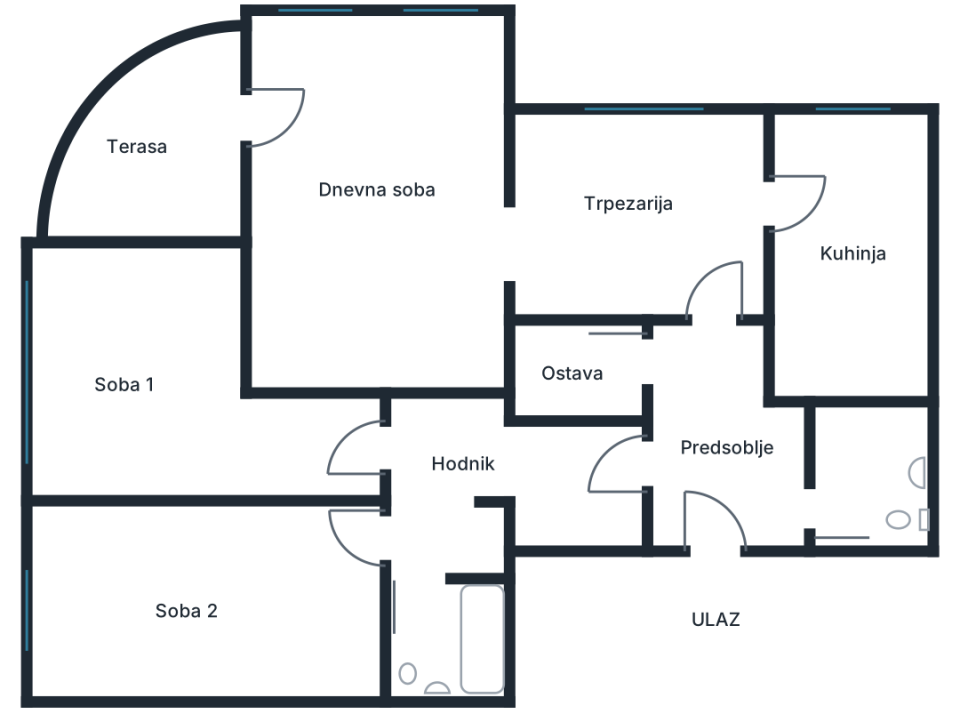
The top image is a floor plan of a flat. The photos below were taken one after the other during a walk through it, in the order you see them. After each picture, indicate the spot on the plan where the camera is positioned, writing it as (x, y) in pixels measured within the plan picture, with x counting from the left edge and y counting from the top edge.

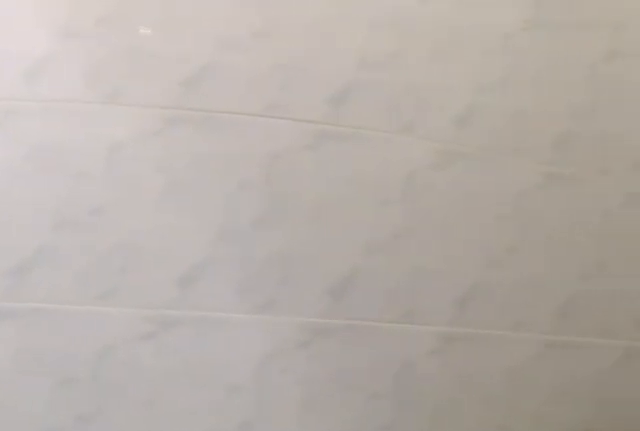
(866, 439)
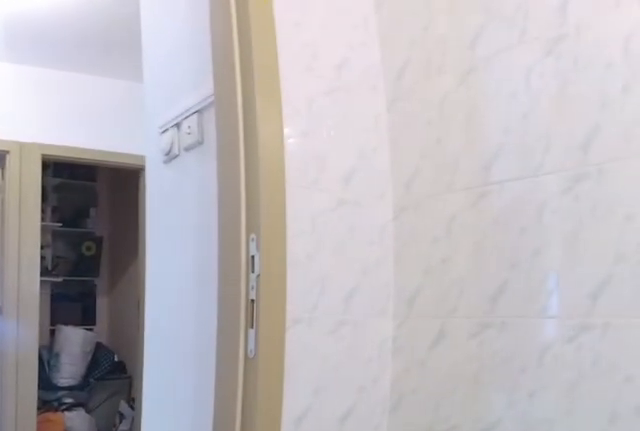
(895, 466)
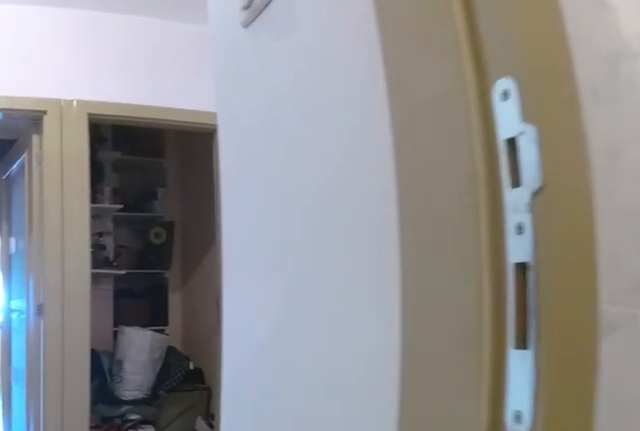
(866, 468)
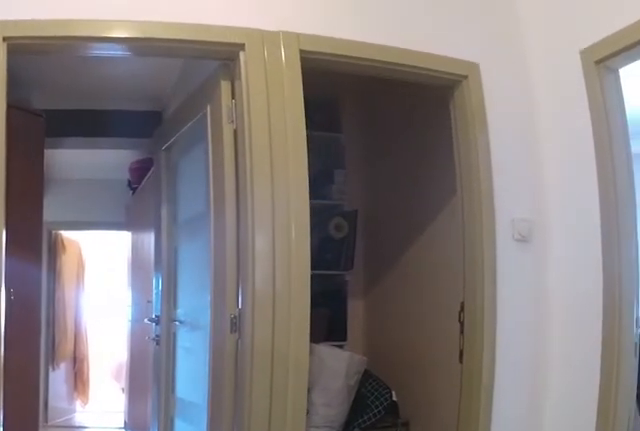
(773, 466)
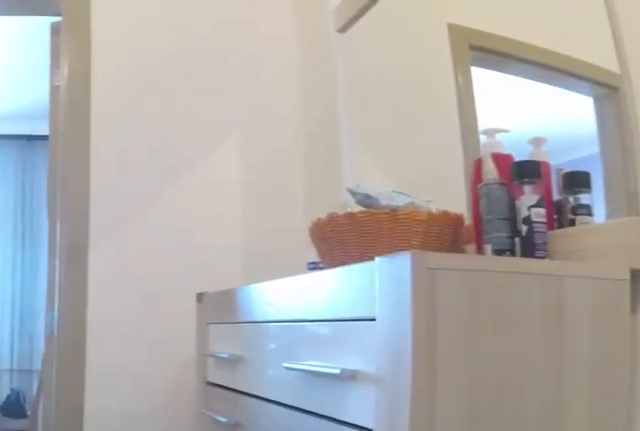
(718, 457)
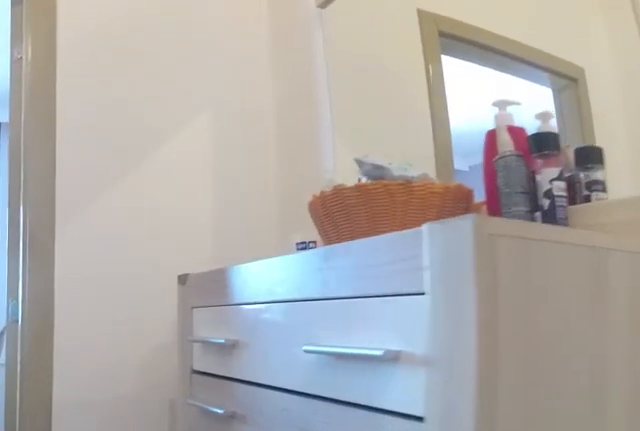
(717, 442)
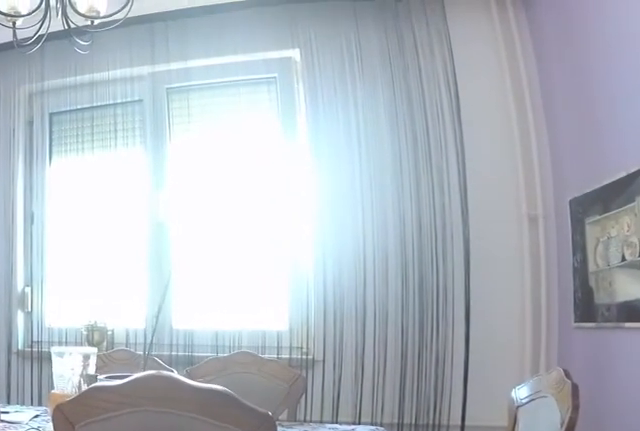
(728, 319)
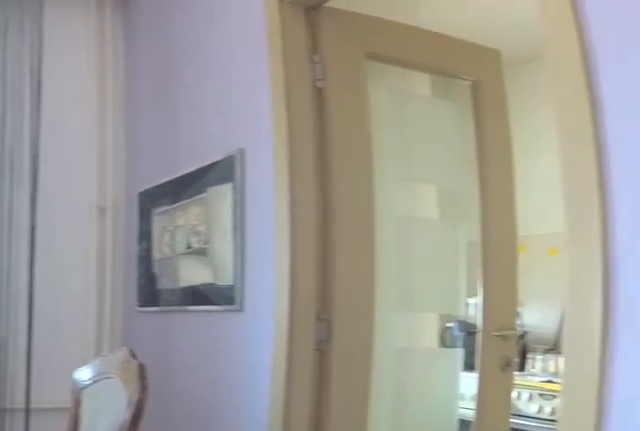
(718, 323)
